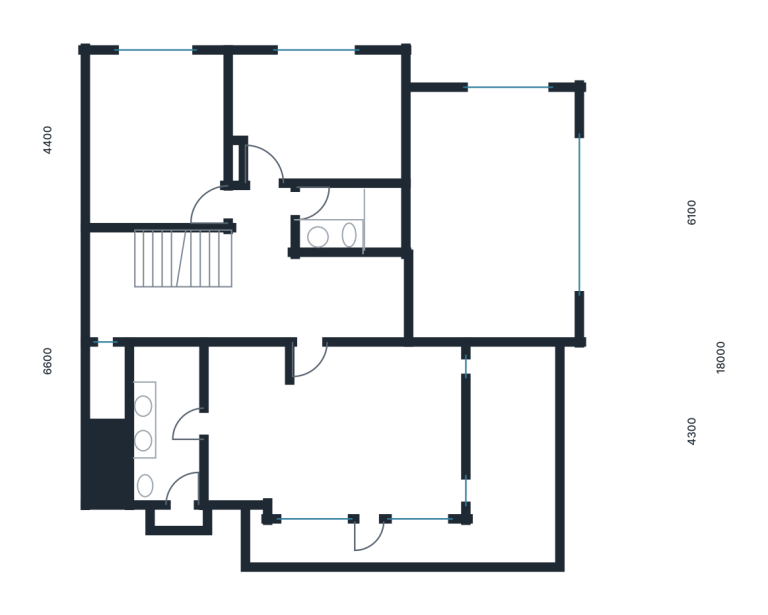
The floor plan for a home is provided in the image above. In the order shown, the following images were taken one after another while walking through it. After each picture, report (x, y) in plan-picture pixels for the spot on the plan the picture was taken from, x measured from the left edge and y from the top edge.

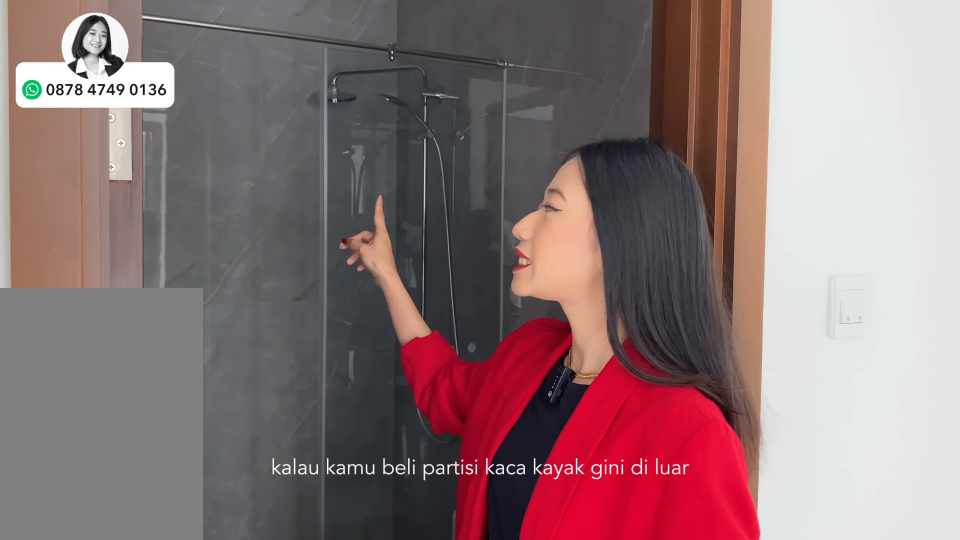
(365, 225)
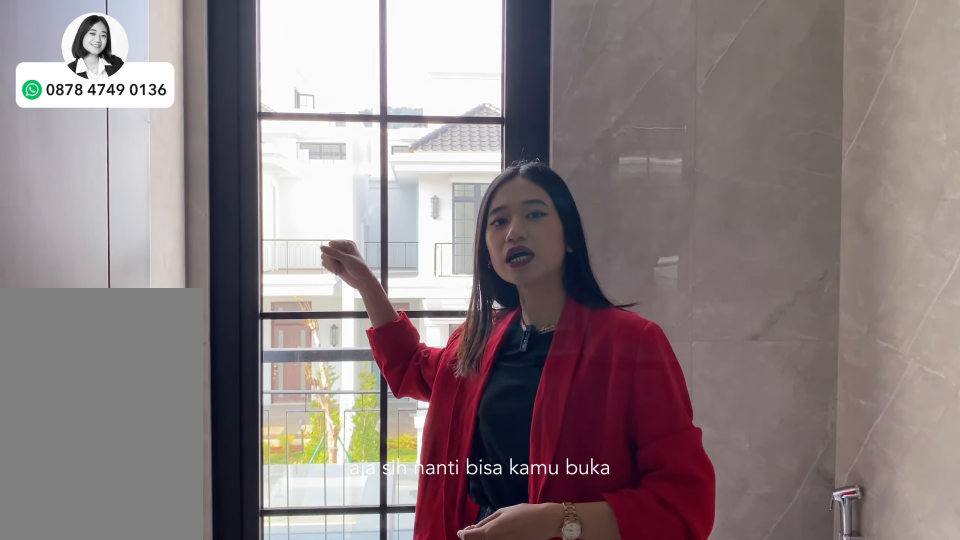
(177, 414)
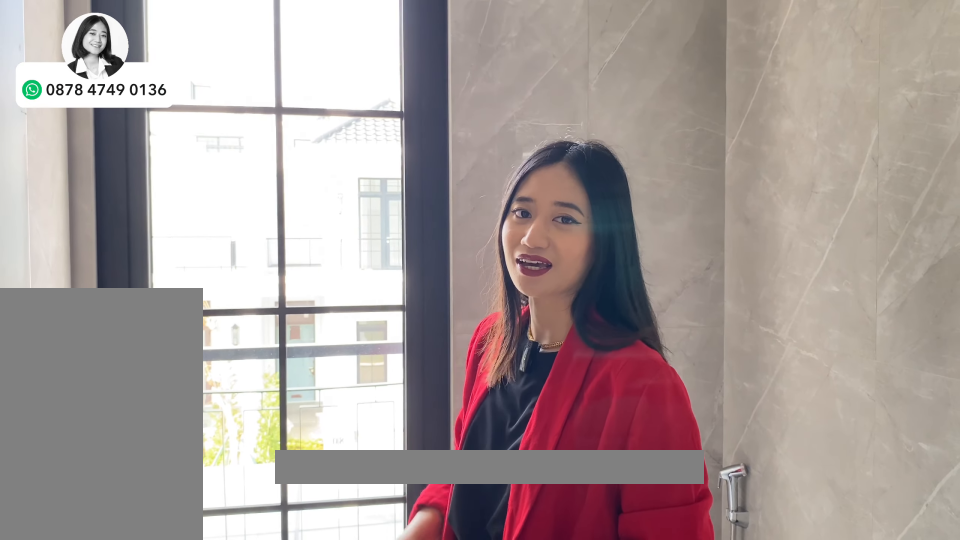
(177, 414)
